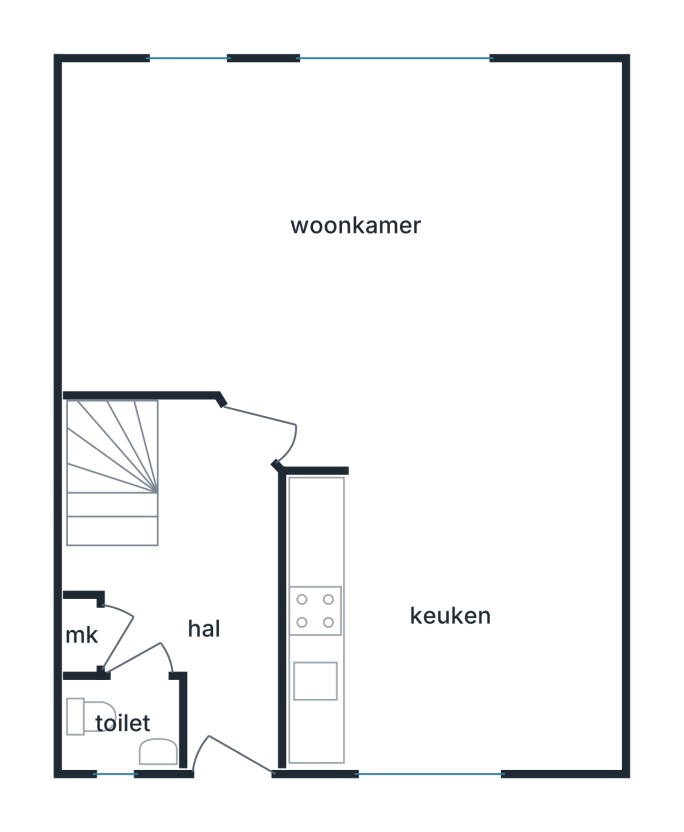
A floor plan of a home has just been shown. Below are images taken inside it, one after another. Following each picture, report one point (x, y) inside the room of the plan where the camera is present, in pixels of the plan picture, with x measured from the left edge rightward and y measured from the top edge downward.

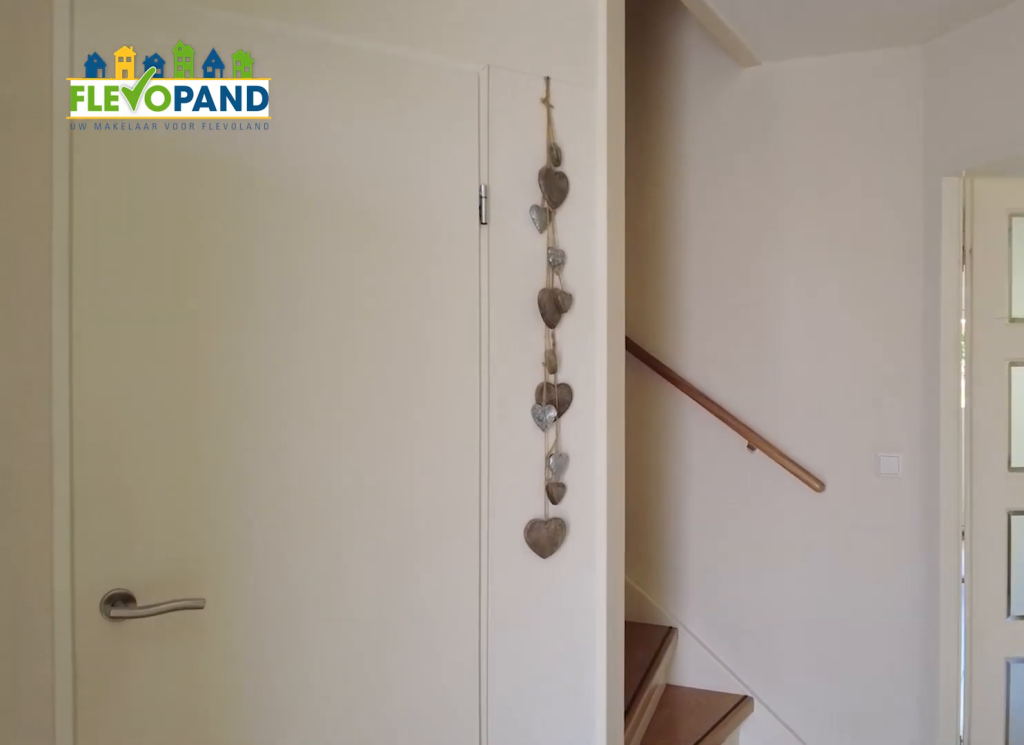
(202, 588)
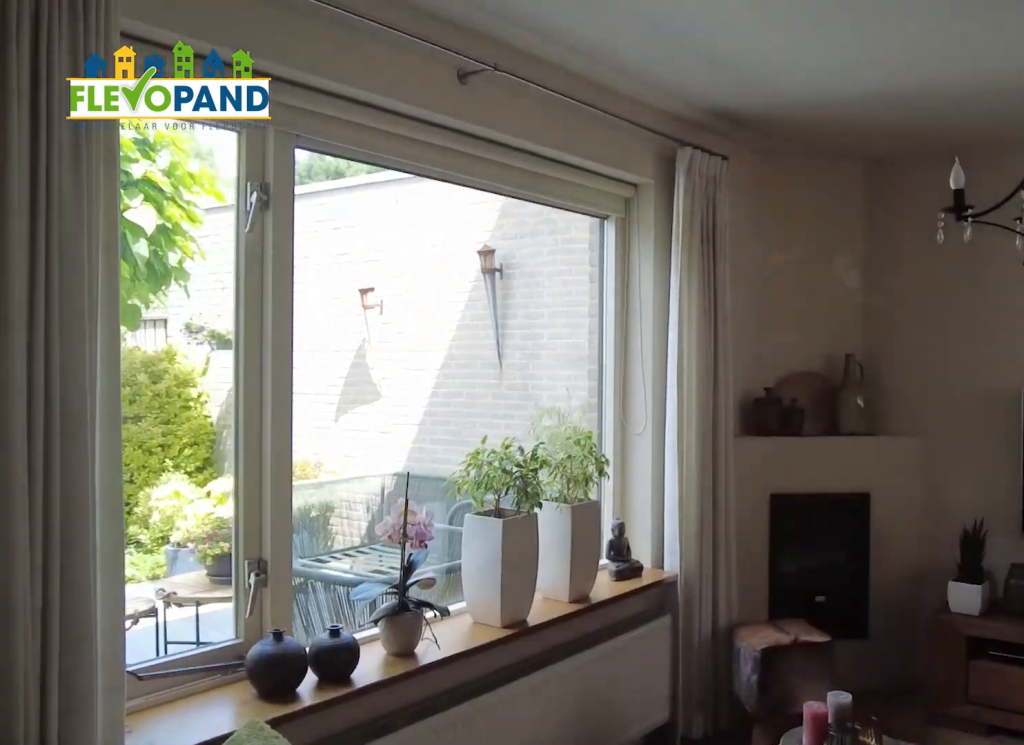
(227, 154)
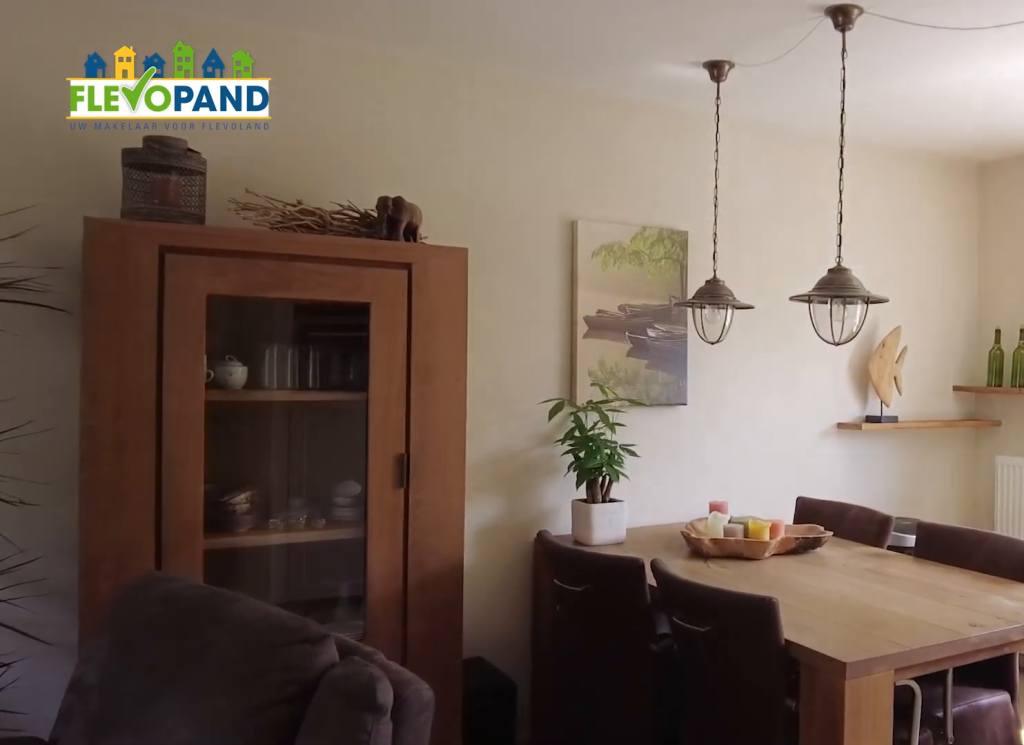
(227, 154)
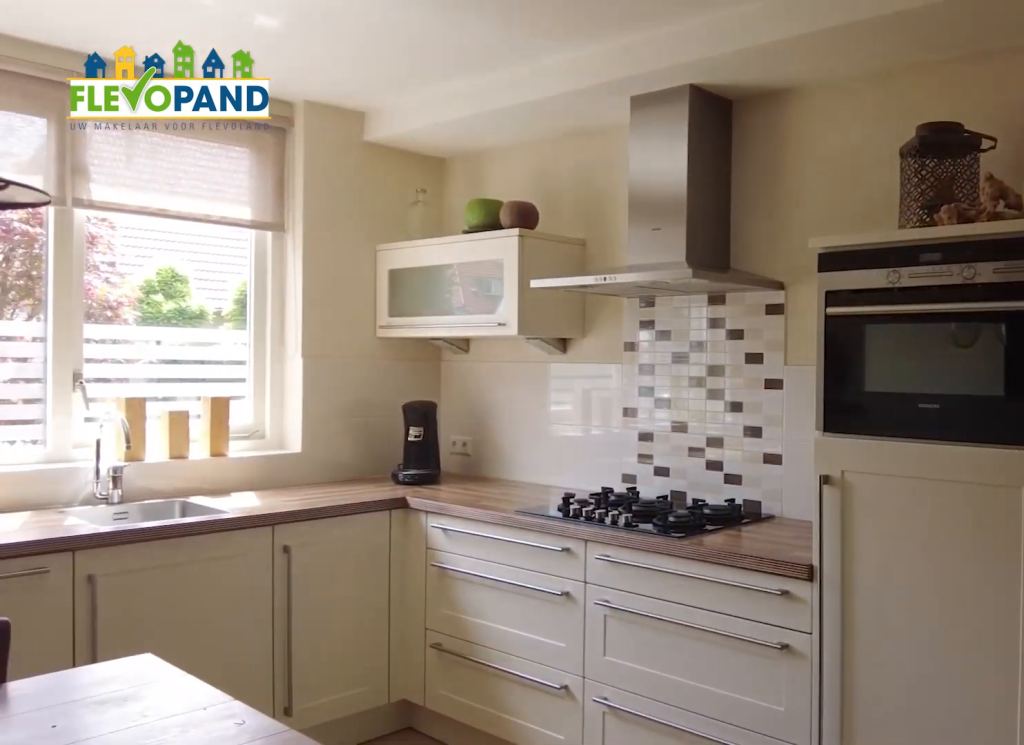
(451, 620)
